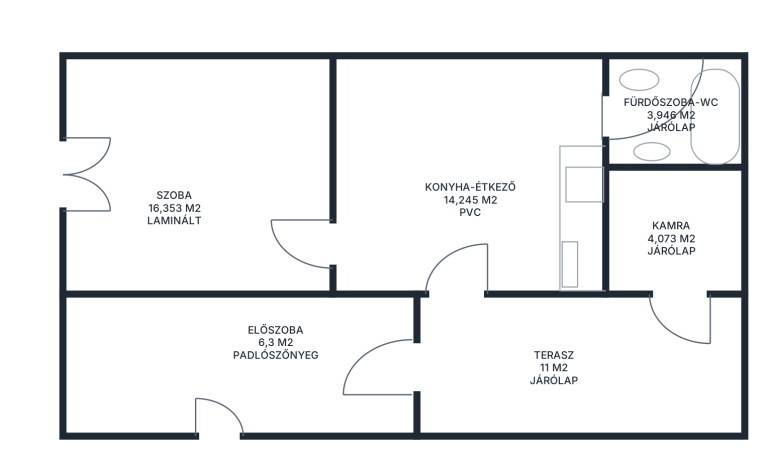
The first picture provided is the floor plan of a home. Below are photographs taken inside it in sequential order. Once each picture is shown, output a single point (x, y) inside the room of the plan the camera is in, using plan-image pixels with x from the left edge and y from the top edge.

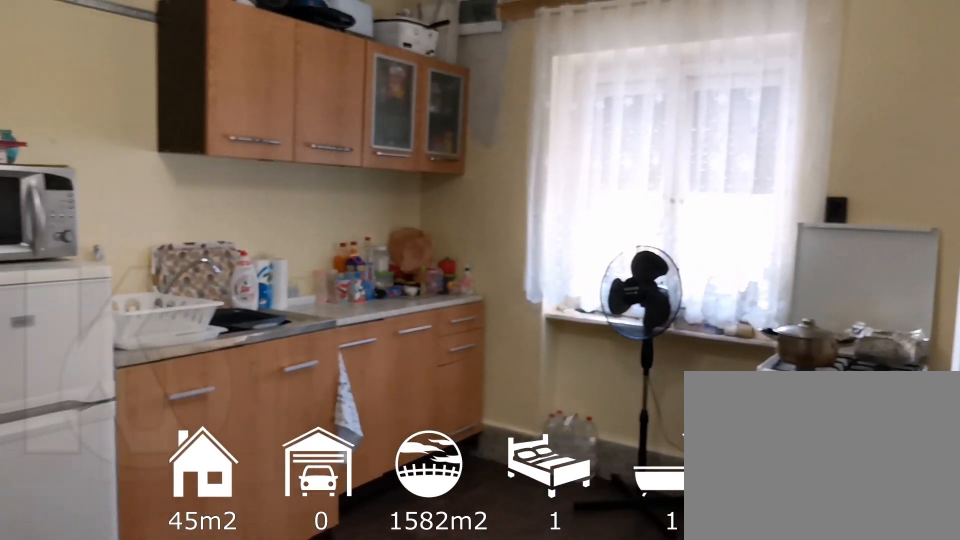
(473, 191)
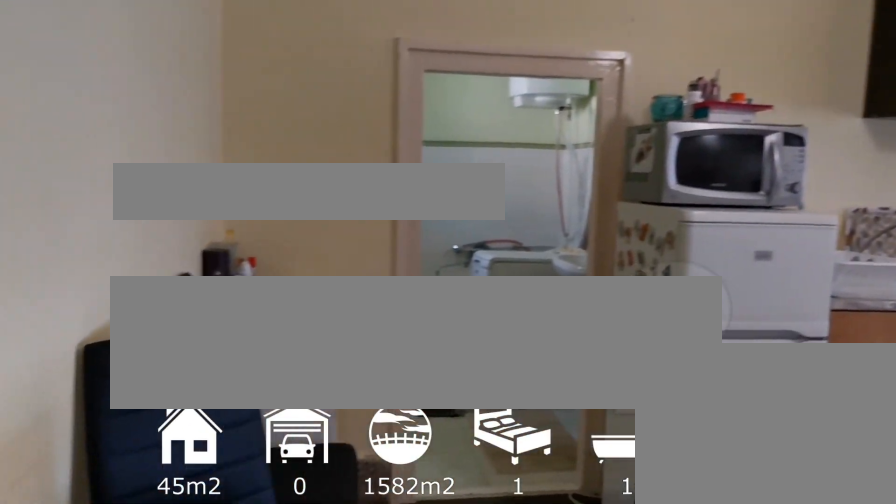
(473, 191)
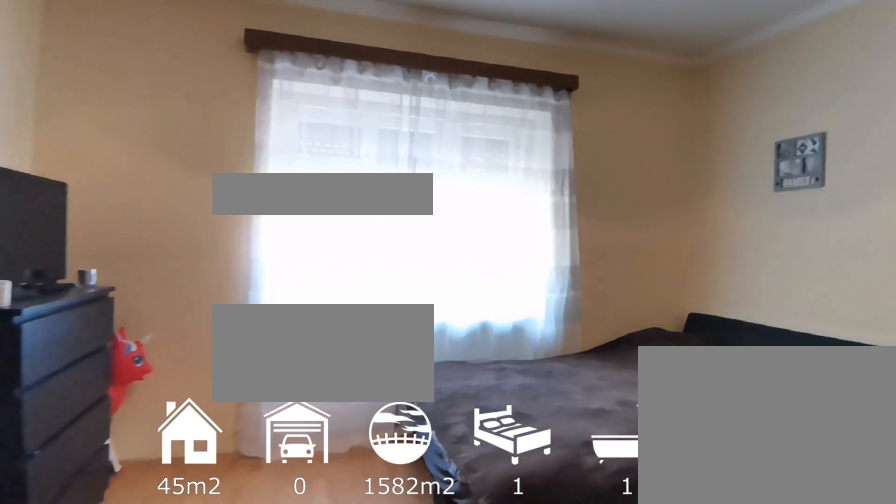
(181, 206)
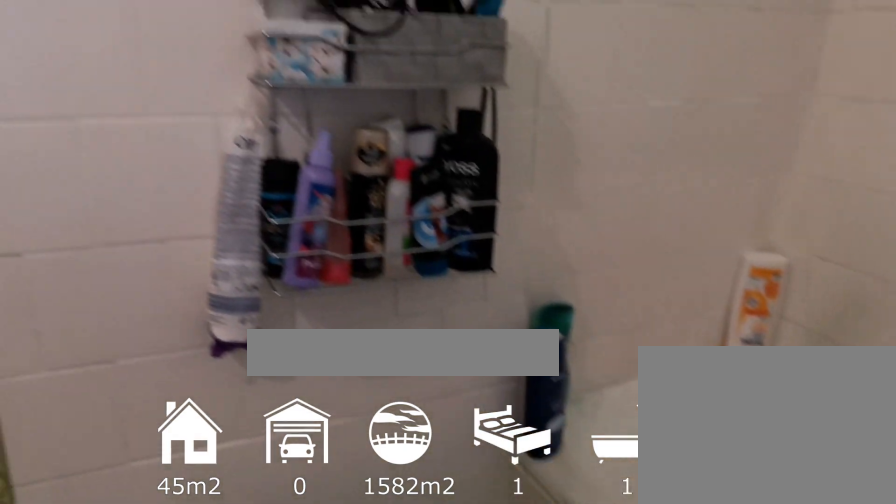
(676, 109)
